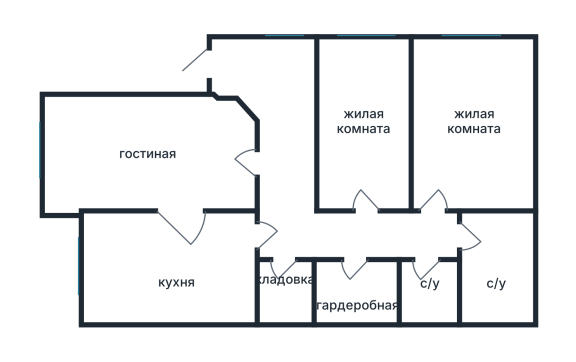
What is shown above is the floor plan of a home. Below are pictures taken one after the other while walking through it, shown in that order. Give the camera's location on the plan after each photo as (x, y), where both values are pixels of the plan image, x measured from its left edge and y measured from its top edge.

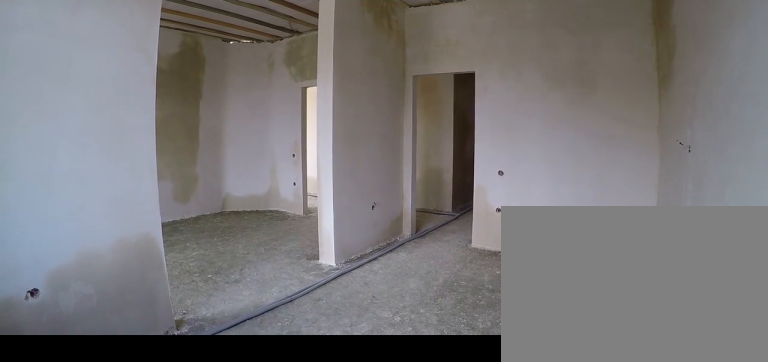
(116, 297)
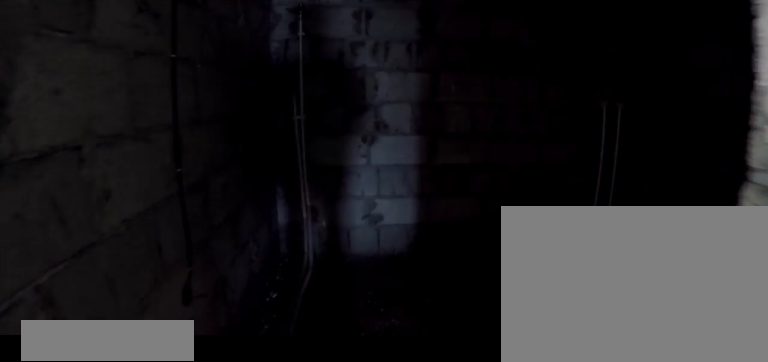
(461, 237)
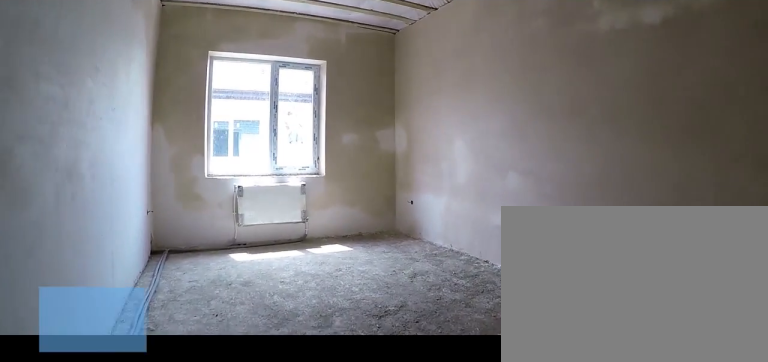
(441, 192)
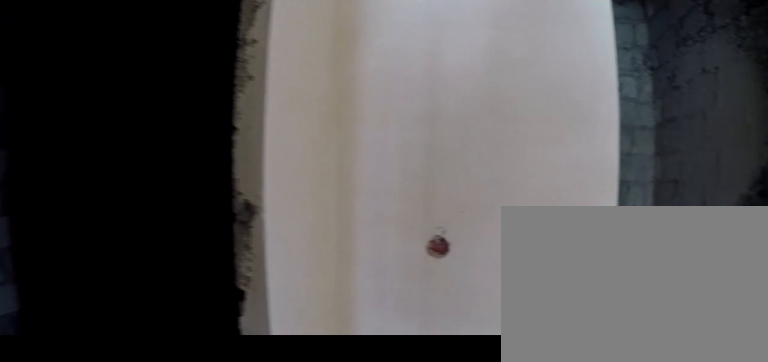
(431, 220)
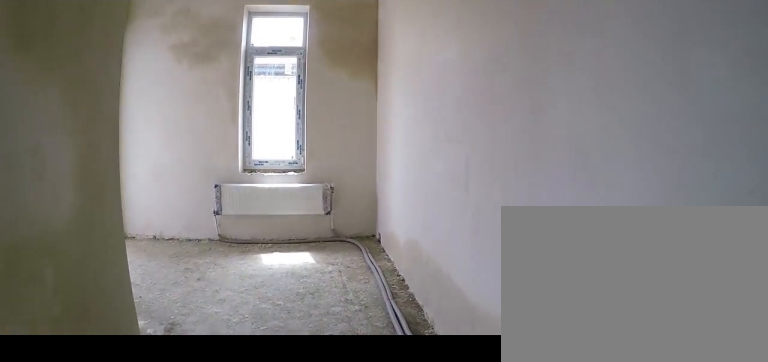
(283, 159)
